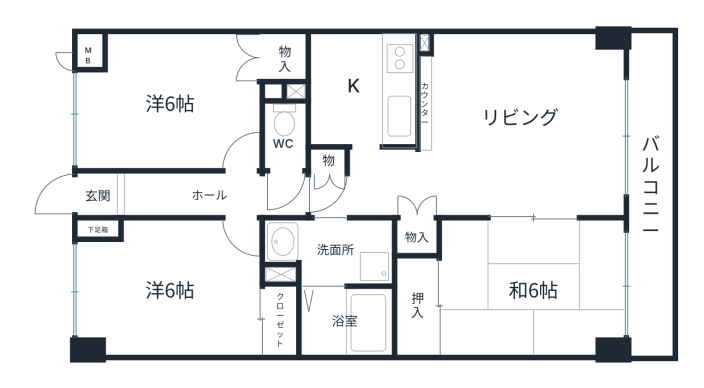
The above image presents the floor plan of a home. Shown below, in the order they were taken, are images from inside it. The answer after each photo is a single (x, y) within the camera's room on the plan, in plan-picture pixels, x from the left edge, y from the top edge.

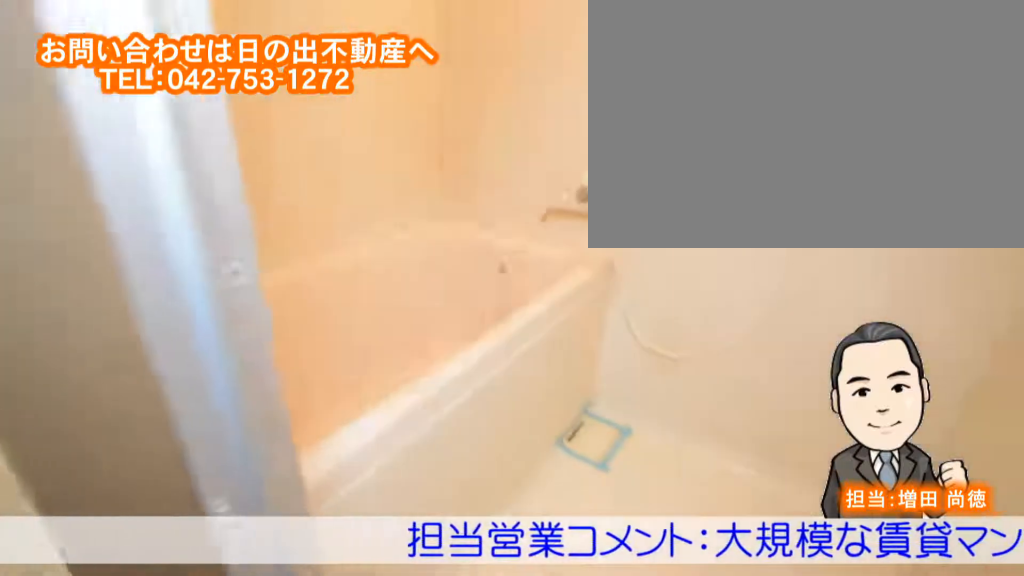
(346, 321)
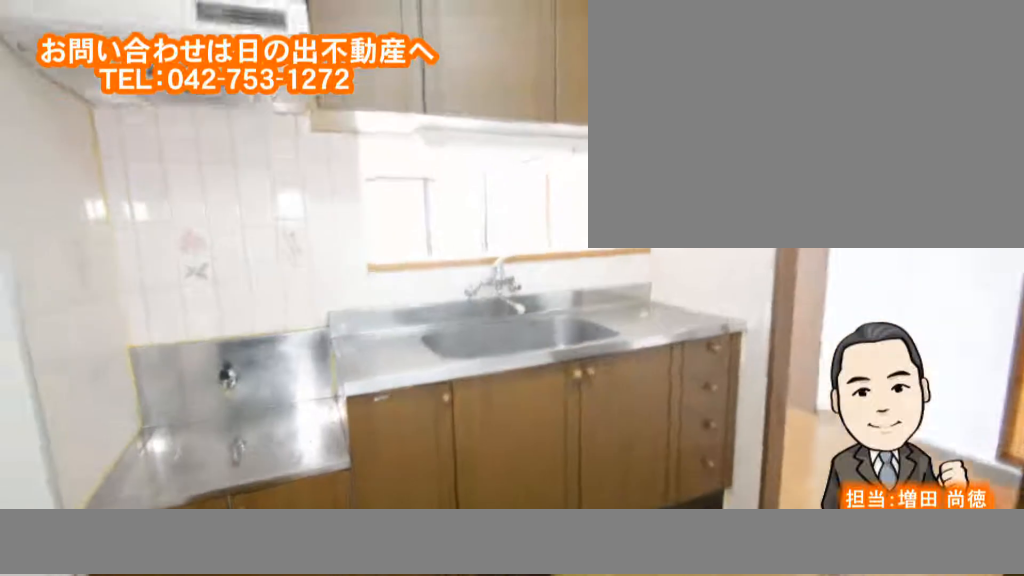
(351, 90)
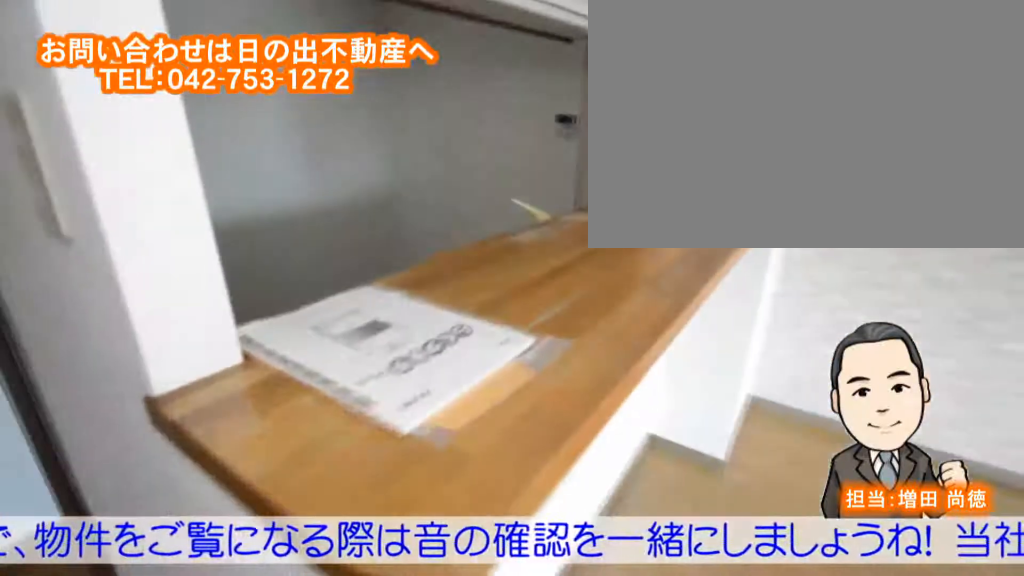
(514, 149)
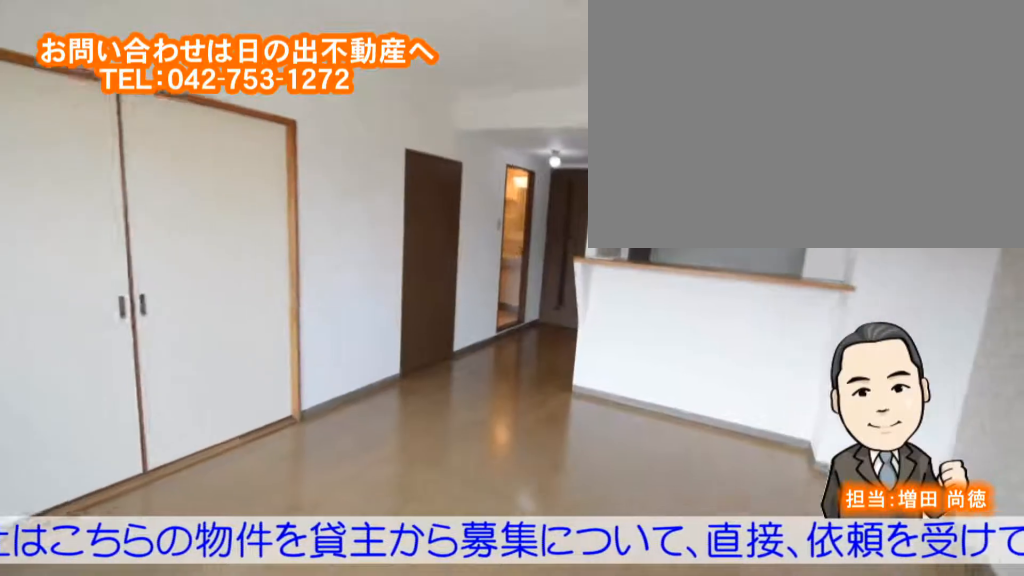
(514, 150)
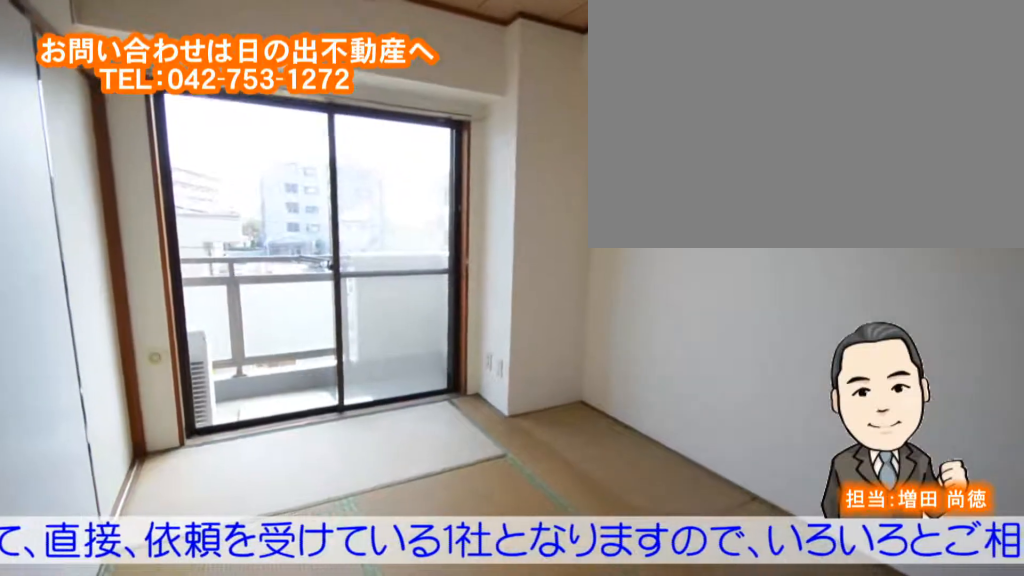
(485, 280)
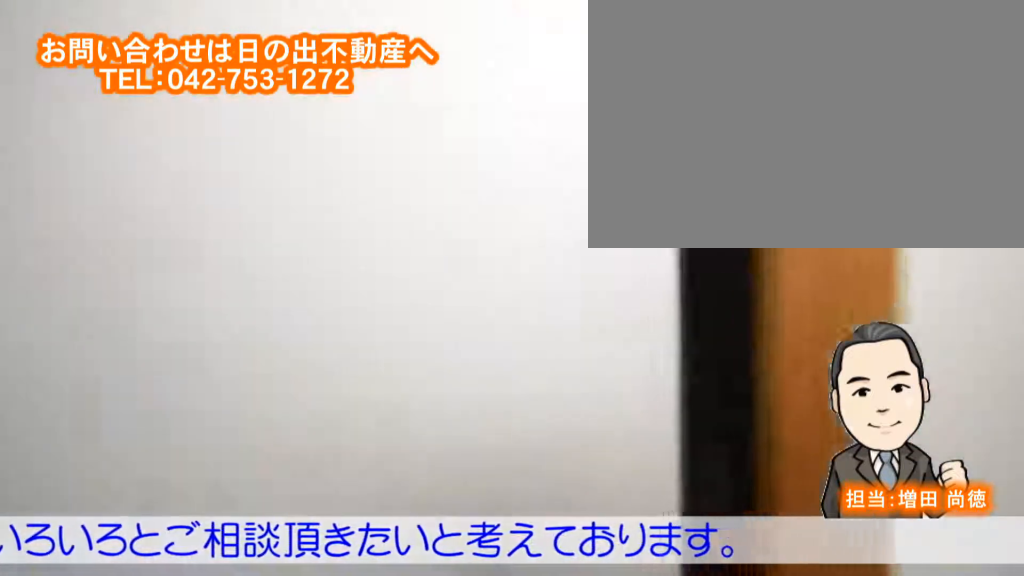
(486, 281)
